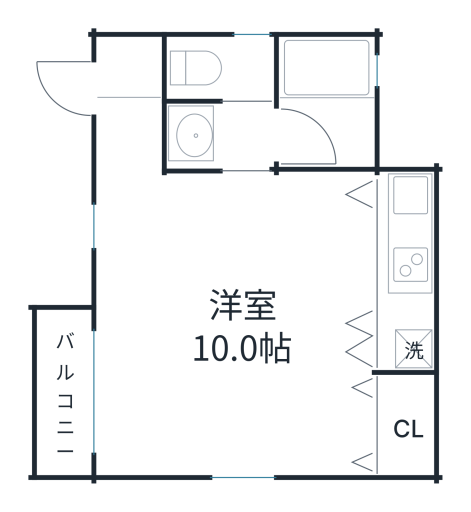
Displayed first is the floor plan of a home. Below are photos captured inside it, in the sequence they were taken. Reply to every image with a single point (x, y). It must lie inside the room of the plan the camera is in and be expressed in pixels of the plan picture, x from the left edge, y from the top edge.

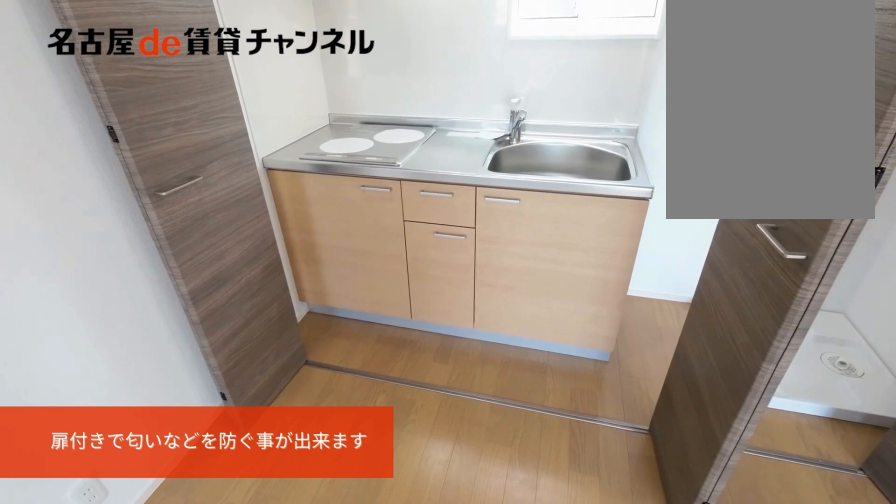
(404, 271)
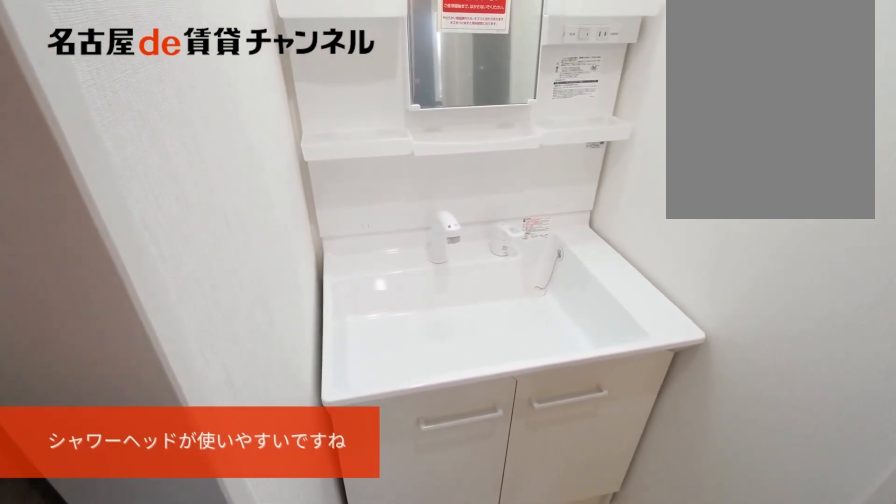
(219, 138)
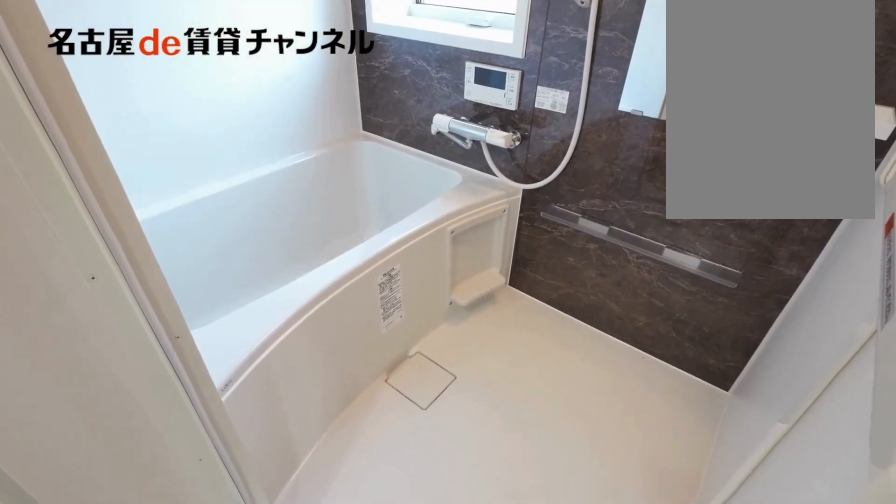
(326, 101)
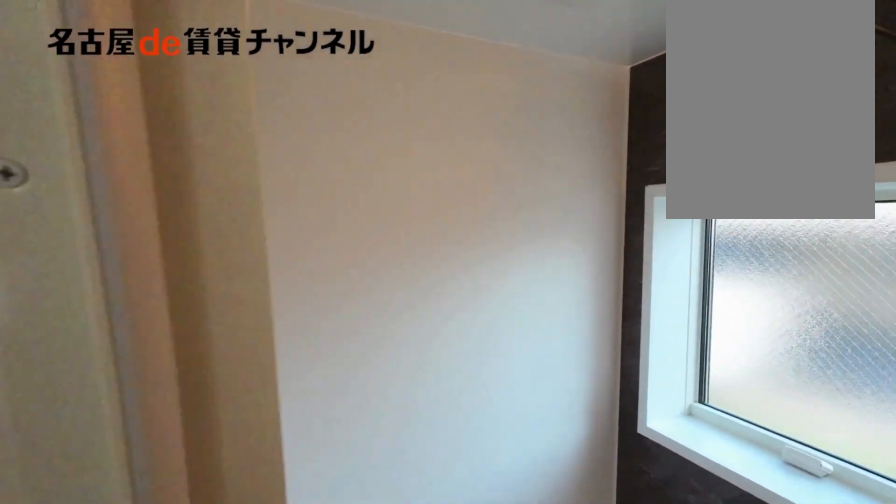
(326, 101)
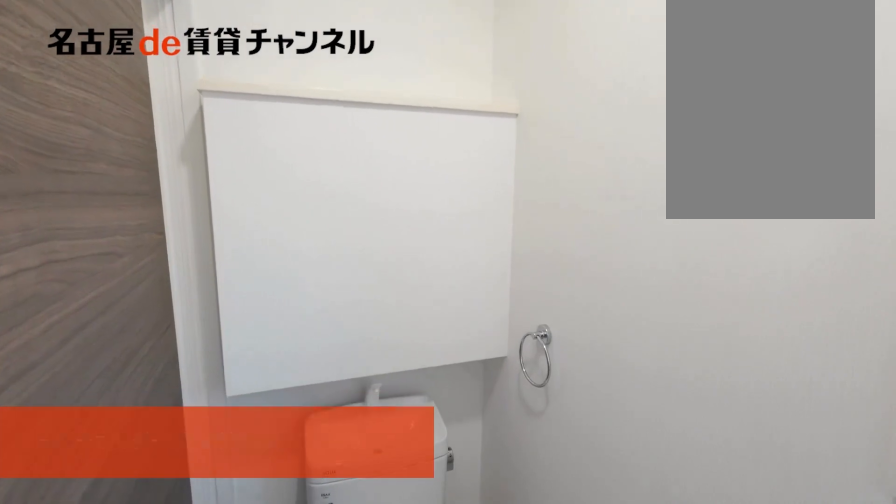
(219, 68)
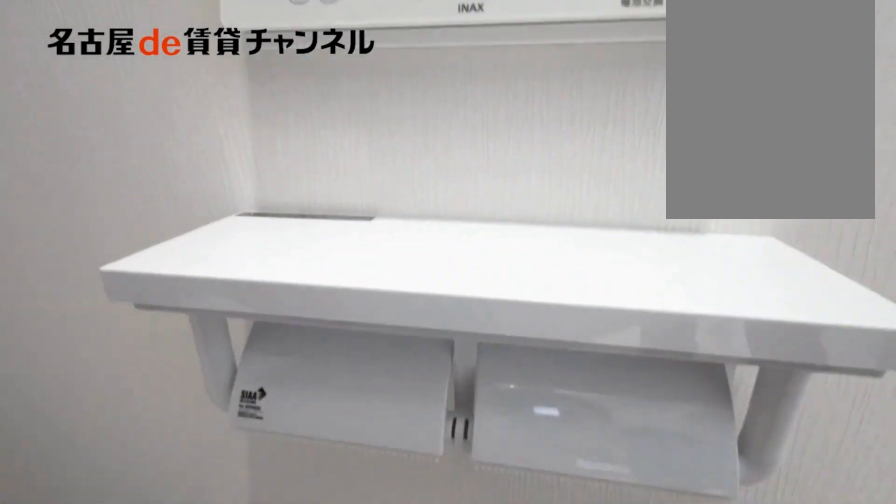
(219, 68)
